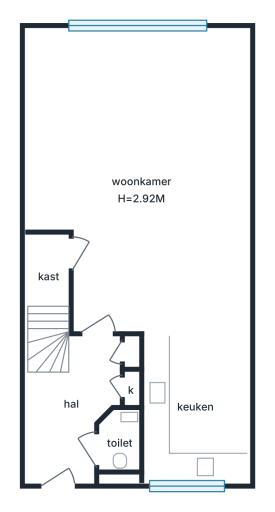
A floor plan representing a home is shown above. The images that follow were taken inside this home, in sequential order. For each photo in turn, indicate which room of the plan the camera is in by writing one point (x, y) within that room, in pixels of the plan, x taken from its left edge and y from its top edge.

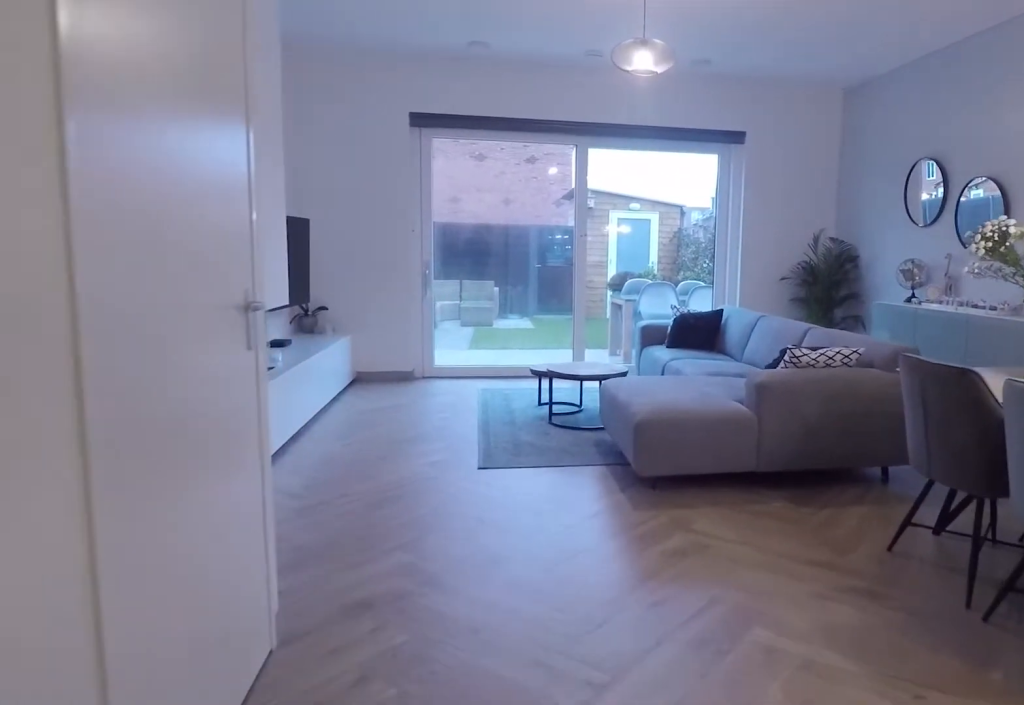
(148, 215)
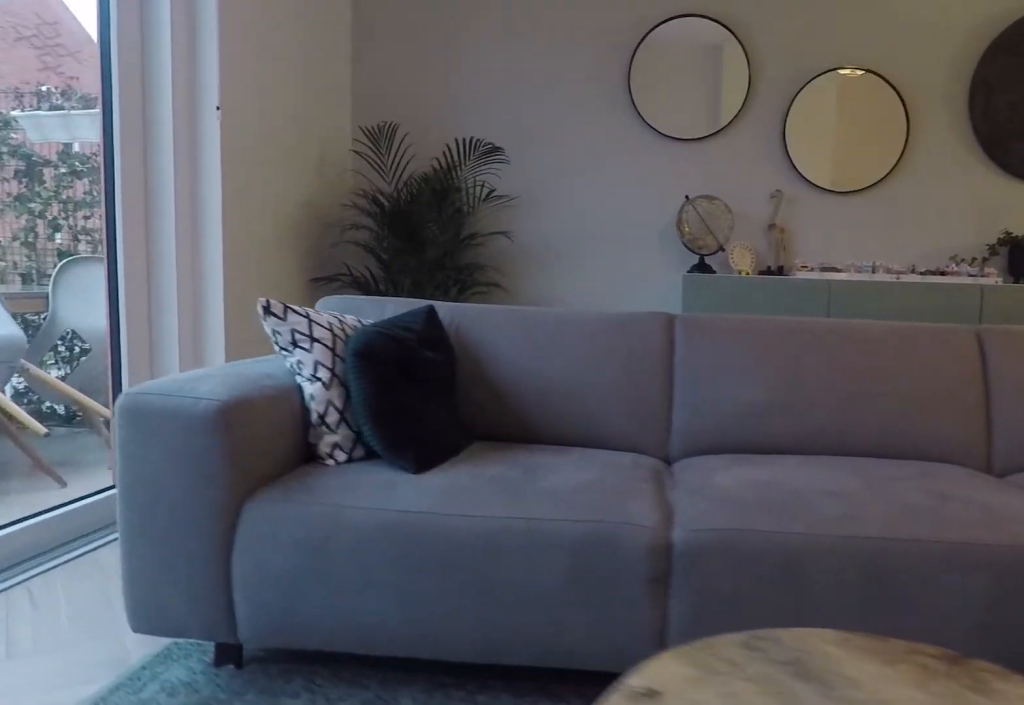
(148, 215)
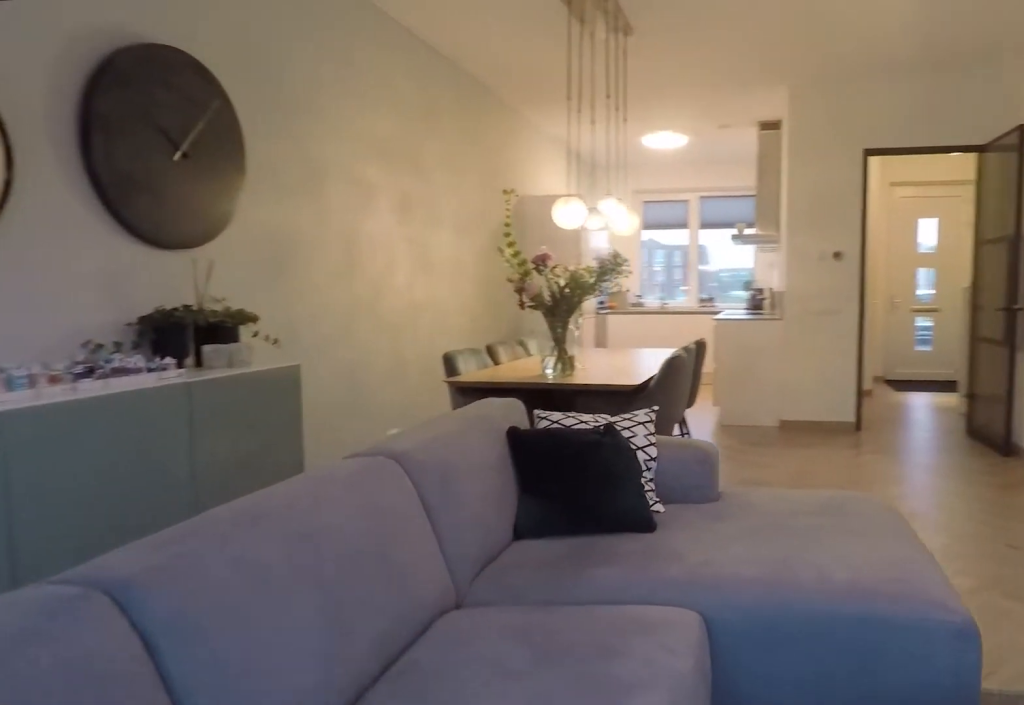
(148, 215)
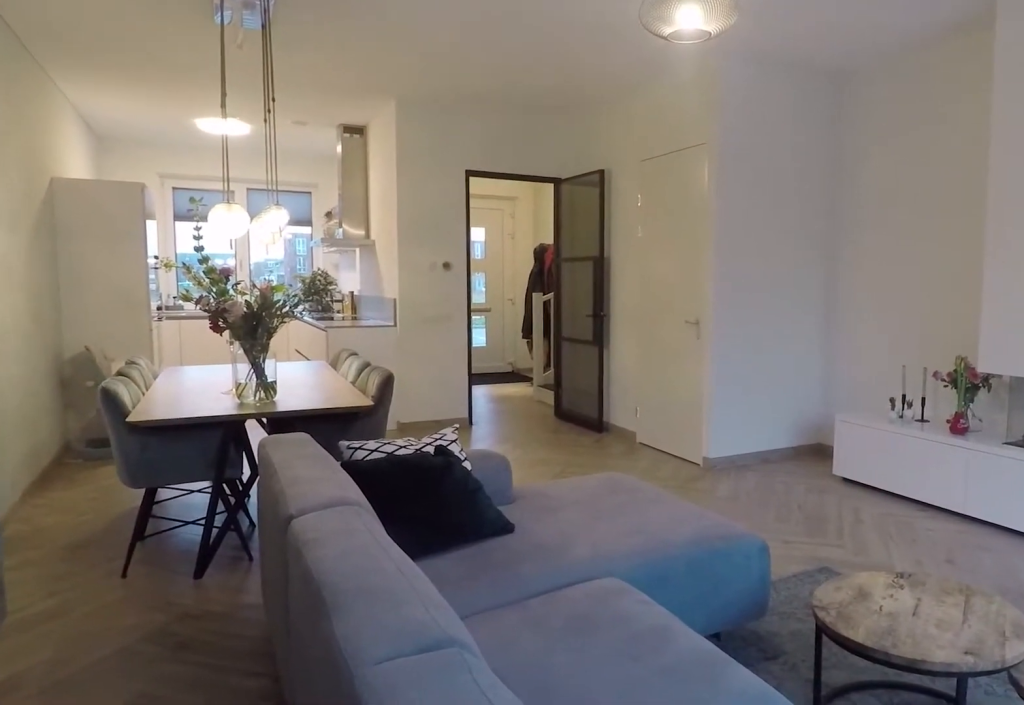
(148, 215)
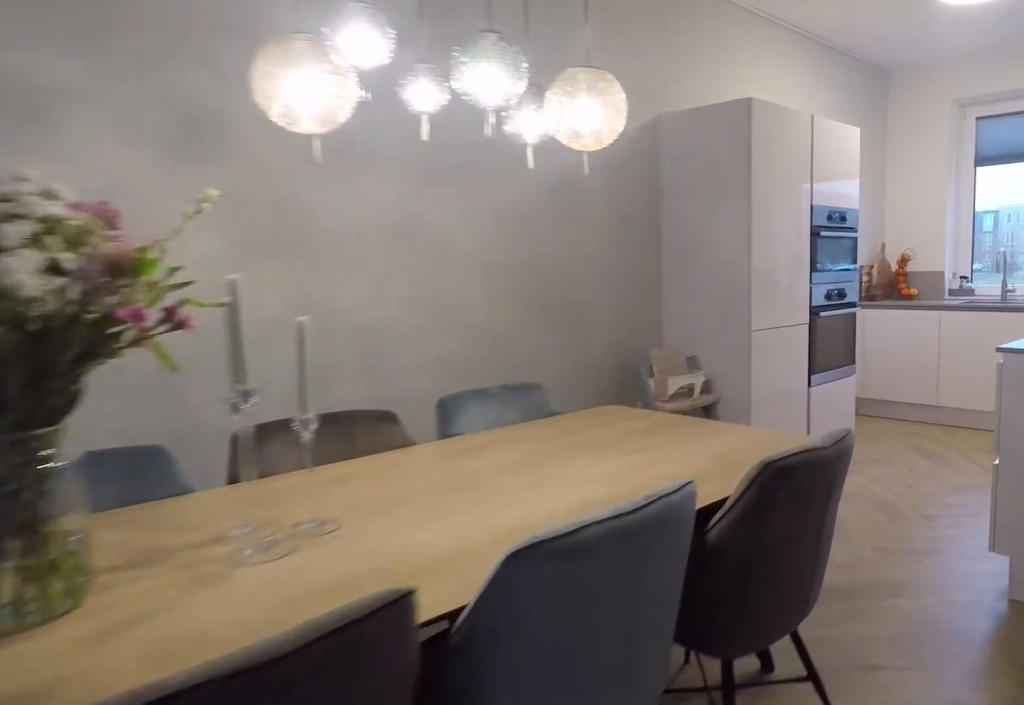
(148, 215)
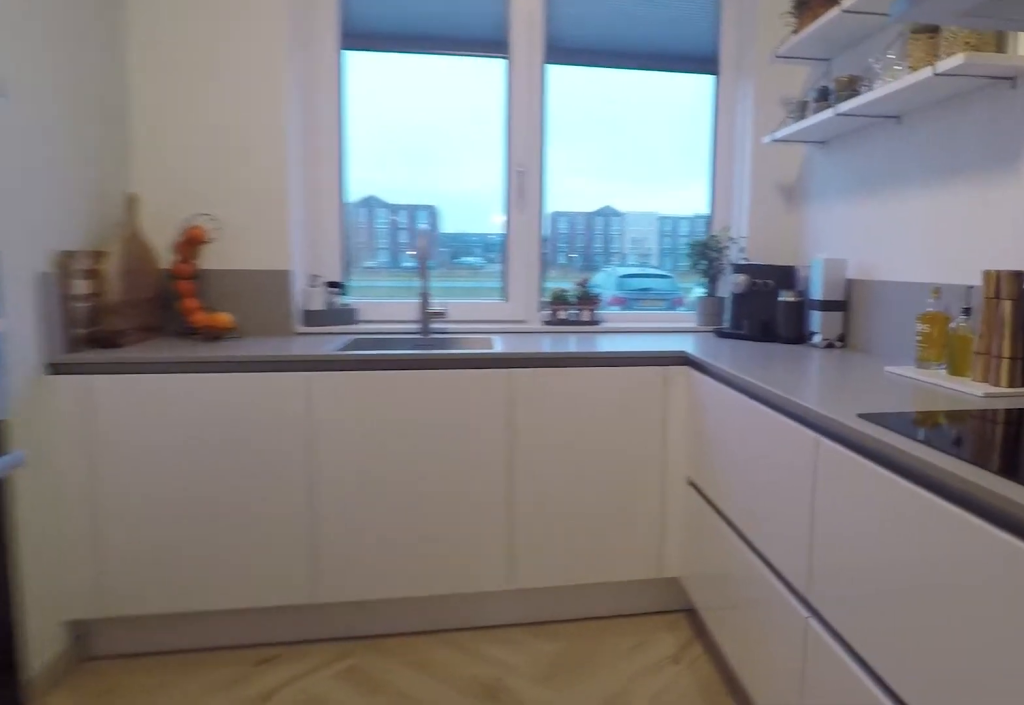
(196, 405)
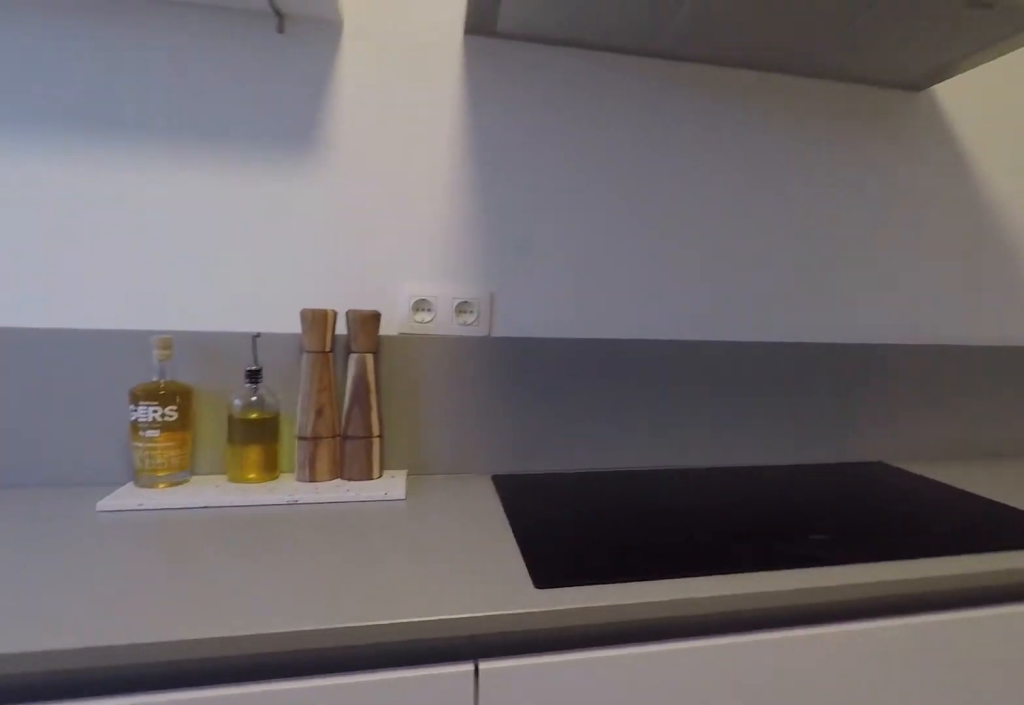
(196, 405)
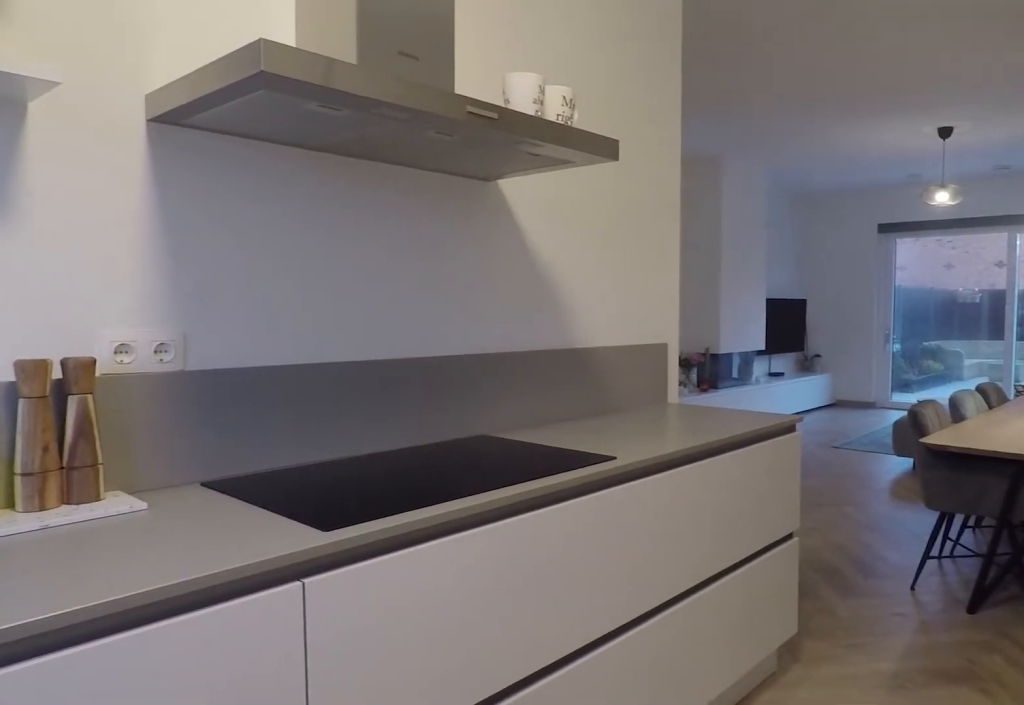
(196, 405)
